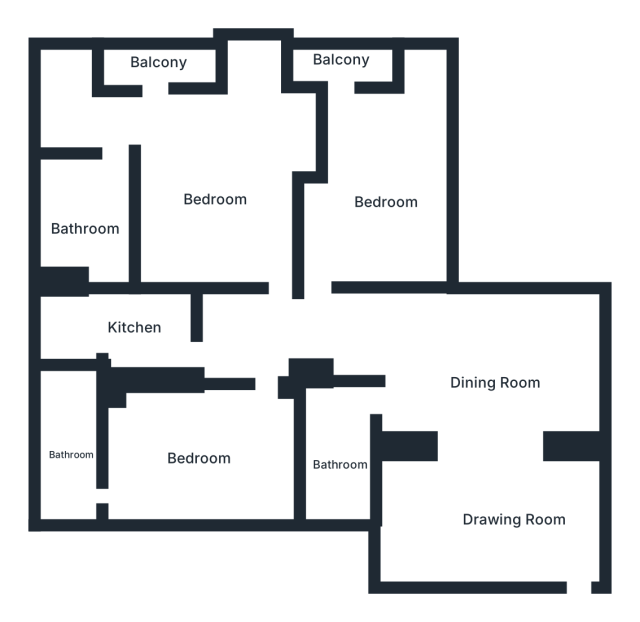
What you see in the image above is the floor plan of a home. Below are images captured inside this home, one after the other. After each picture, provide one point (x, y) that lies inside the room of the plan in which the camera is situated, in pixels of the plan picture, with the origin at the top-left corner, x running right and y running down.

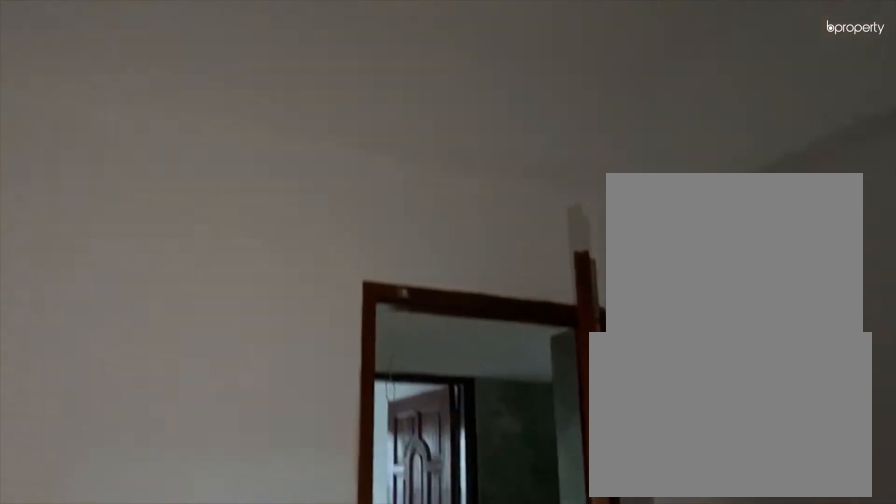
(201, 461)
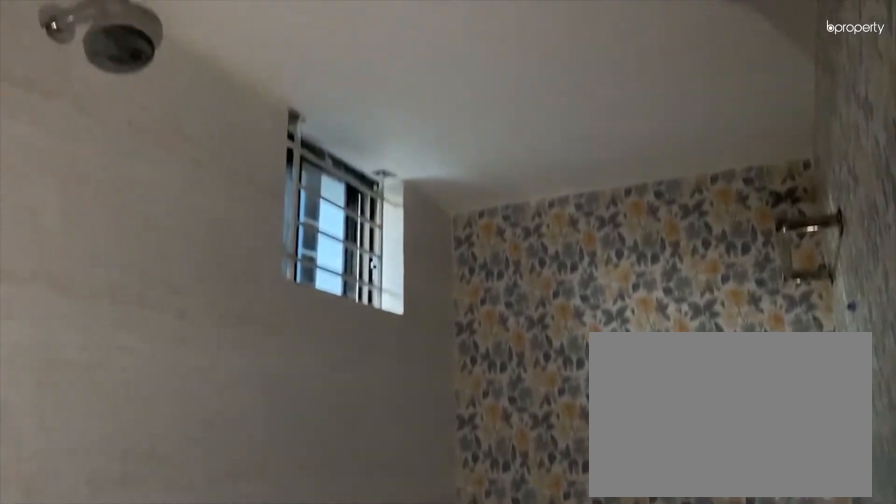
(73, 458)
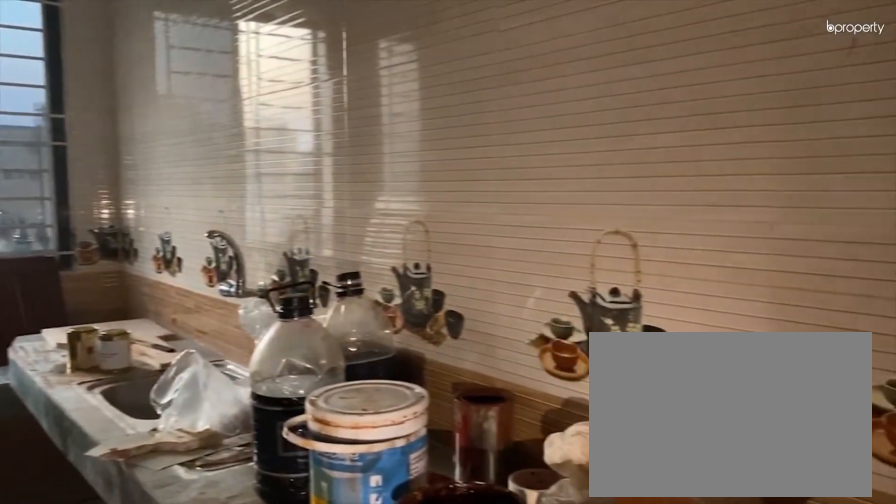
(132, 326)
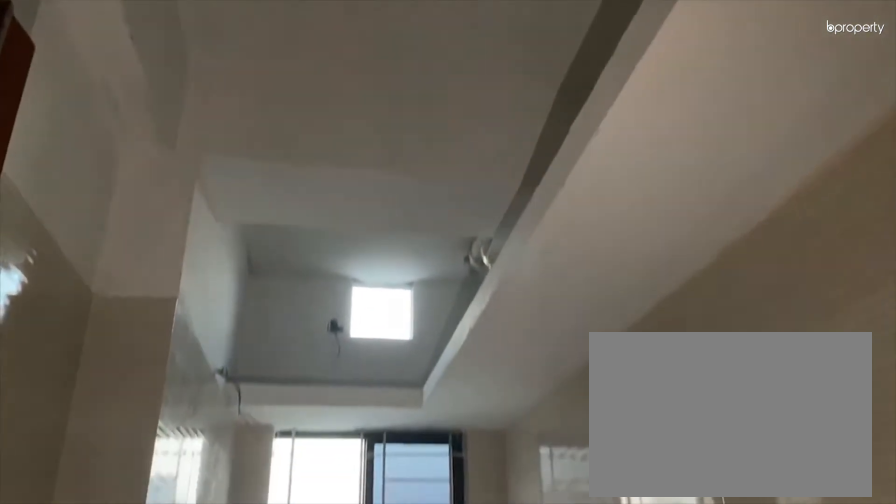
(132, 326)
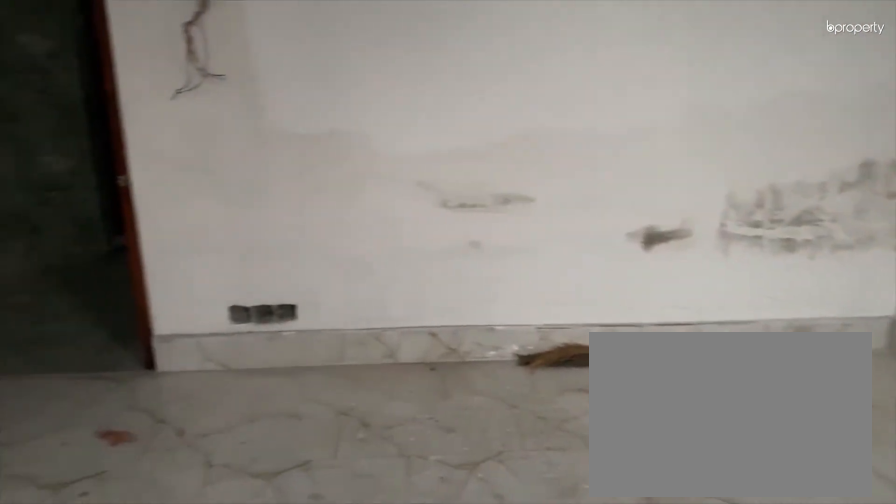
(220, 196)
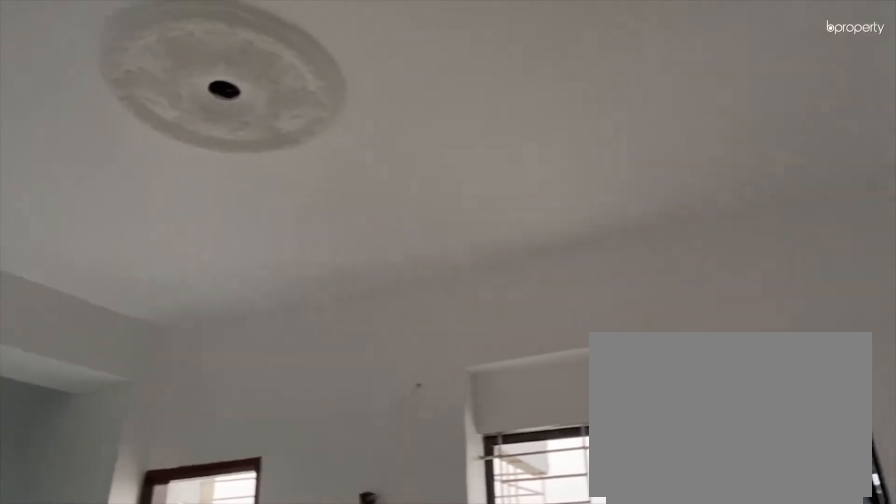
(220, 196)
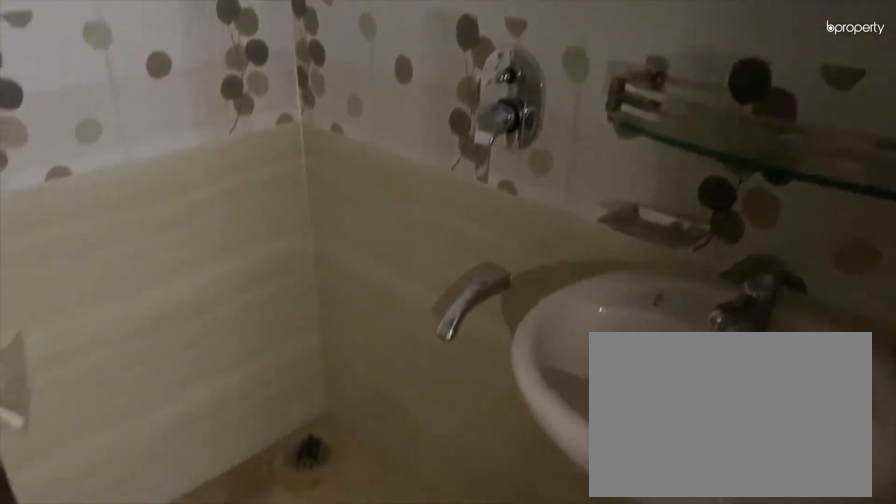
(85, 229)
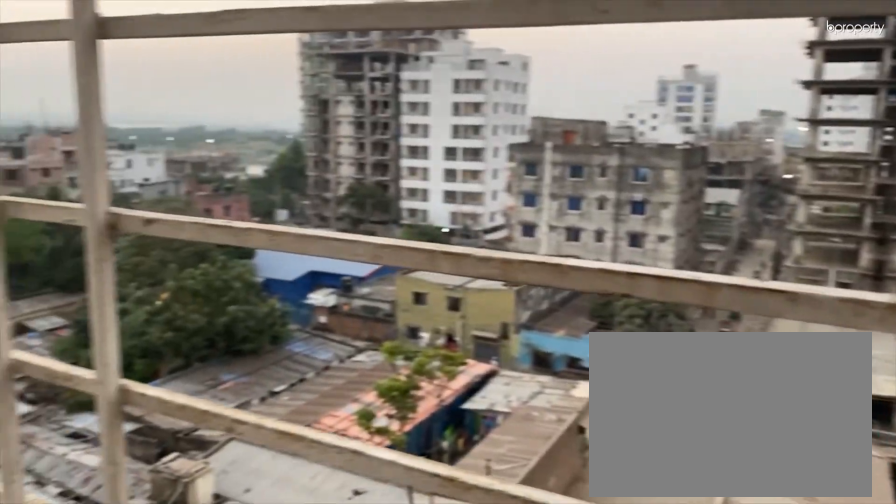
(159, 67)
